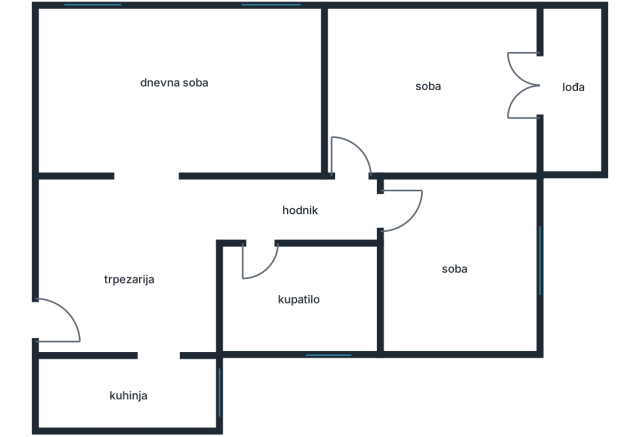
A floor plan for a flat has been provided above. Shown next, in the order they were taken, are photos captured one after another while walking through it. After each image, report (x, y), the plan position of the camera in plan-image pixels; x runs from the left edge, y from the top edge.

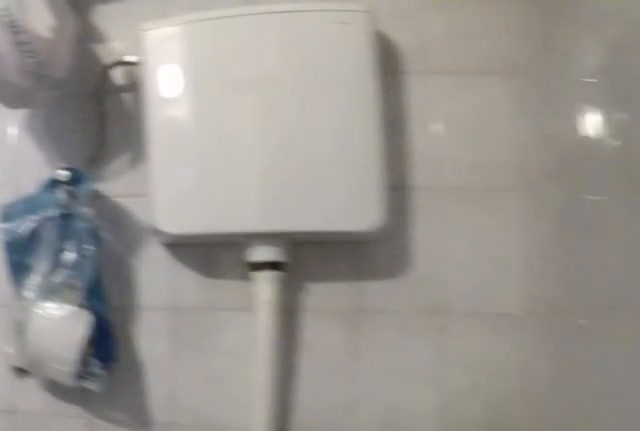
(260, 276)
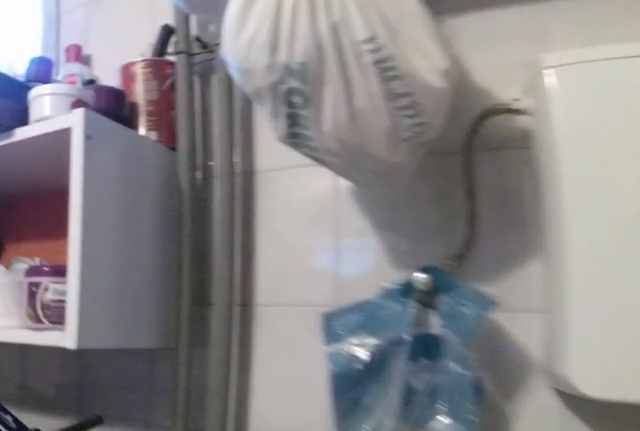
(257, 288)
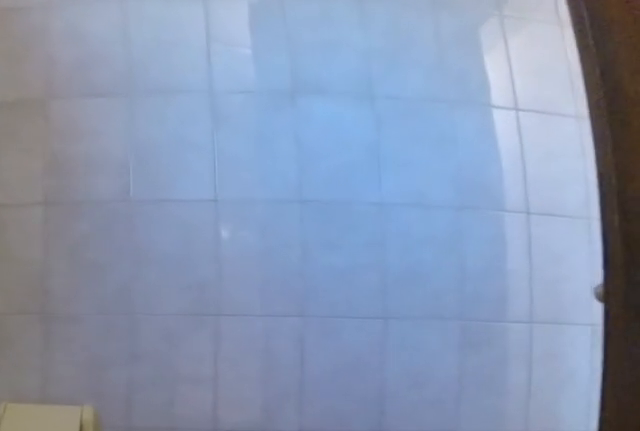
(297, 299)
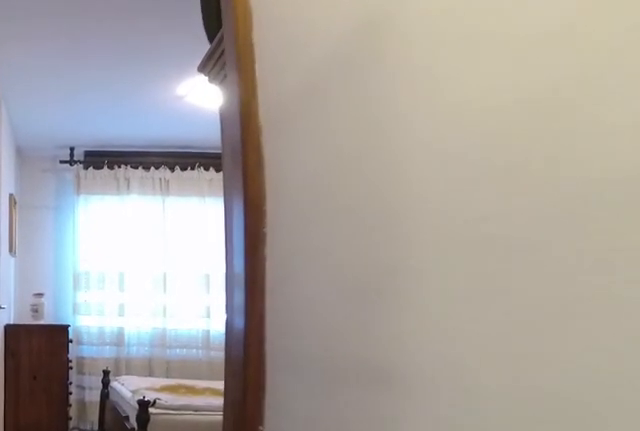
(294, 215)
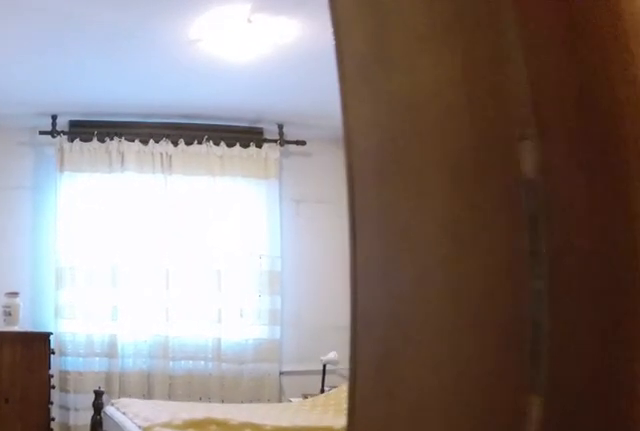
(322, 215)
